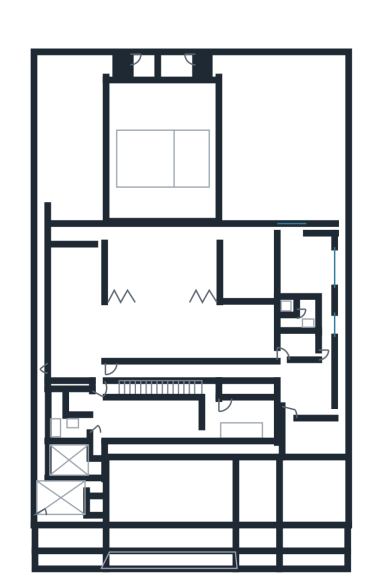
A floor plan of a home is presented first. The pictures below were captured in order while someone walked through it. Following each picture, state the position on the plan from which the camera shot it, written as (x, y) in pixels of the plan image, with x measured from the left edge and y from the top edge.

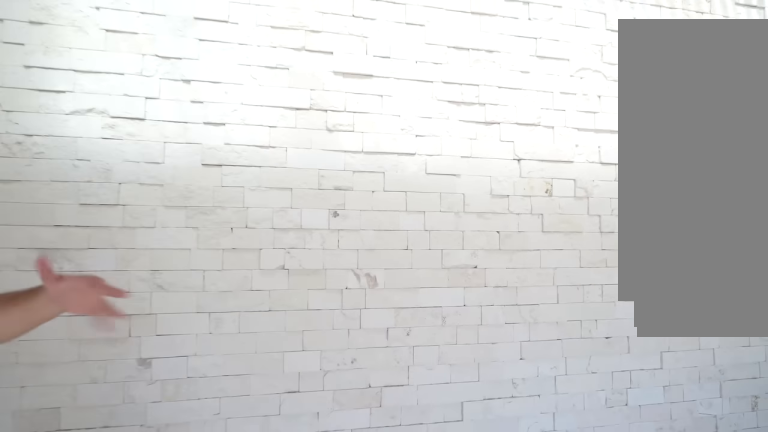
(133, 458)
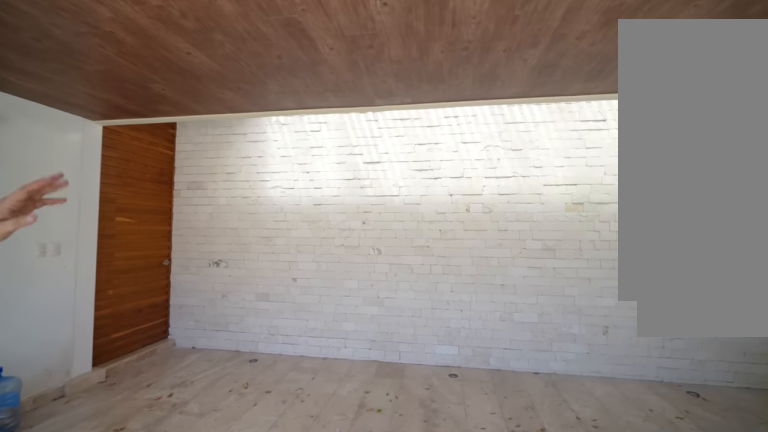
(144, 483)
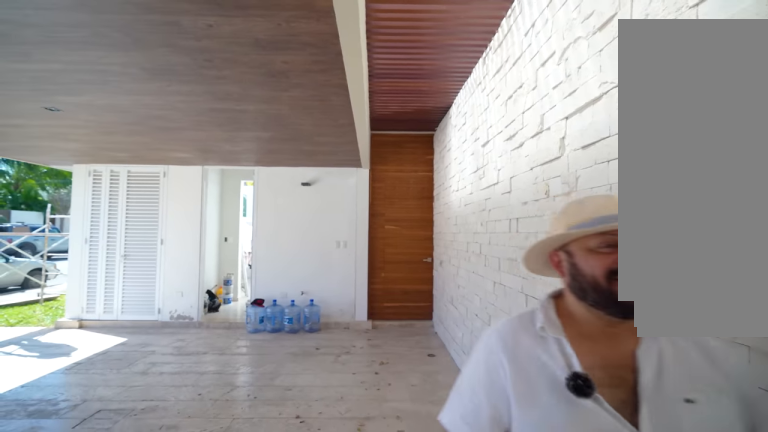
(174, 449)
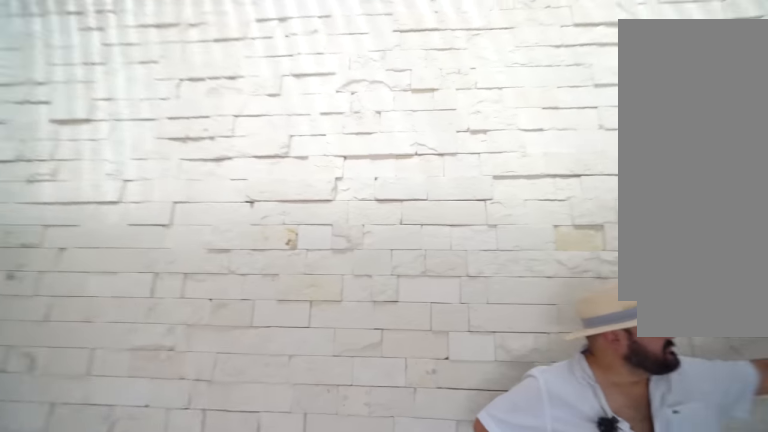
(175, 452)
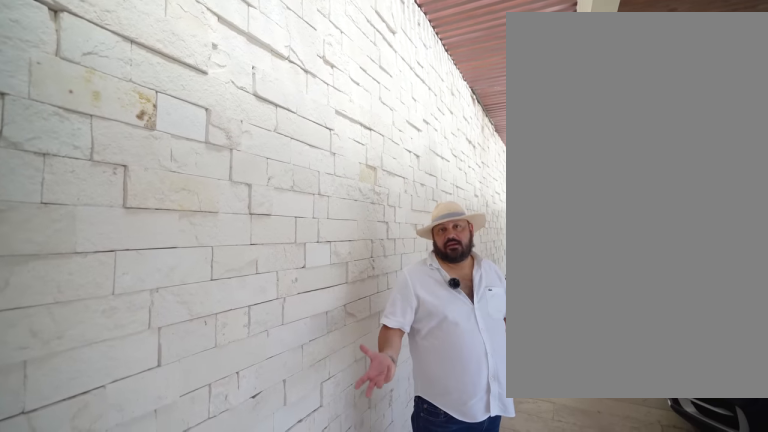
(144, 461)
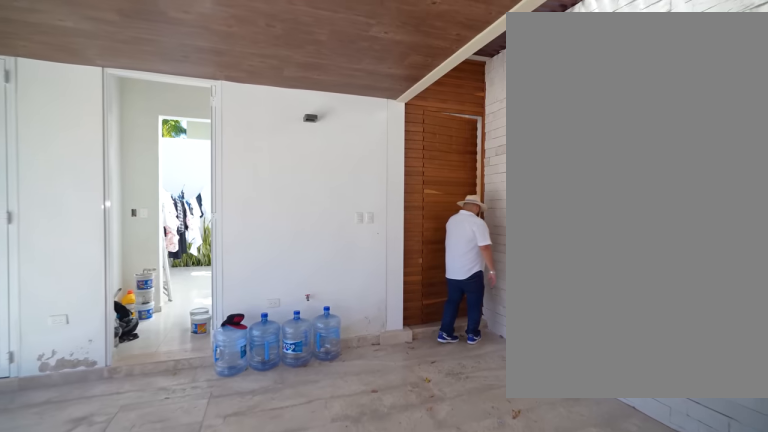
(155, 486)
